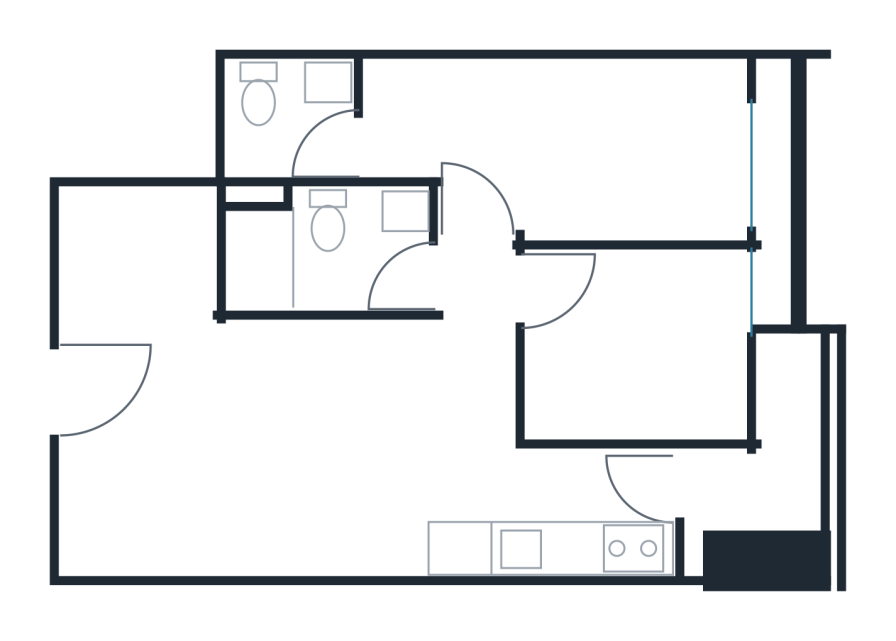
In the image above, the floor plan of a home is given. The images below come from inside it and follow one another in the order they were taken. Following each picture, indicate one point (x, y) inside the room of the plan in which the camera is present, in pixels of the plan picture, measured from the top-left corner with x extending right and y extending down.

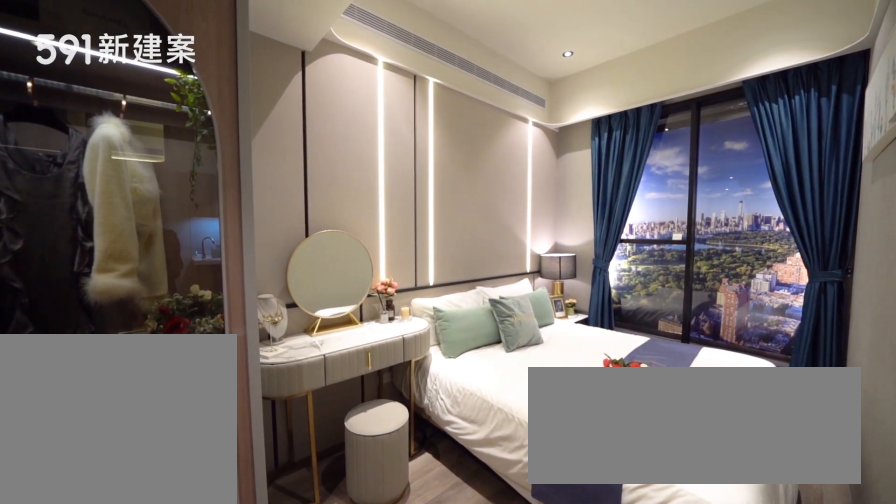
(564, 146)
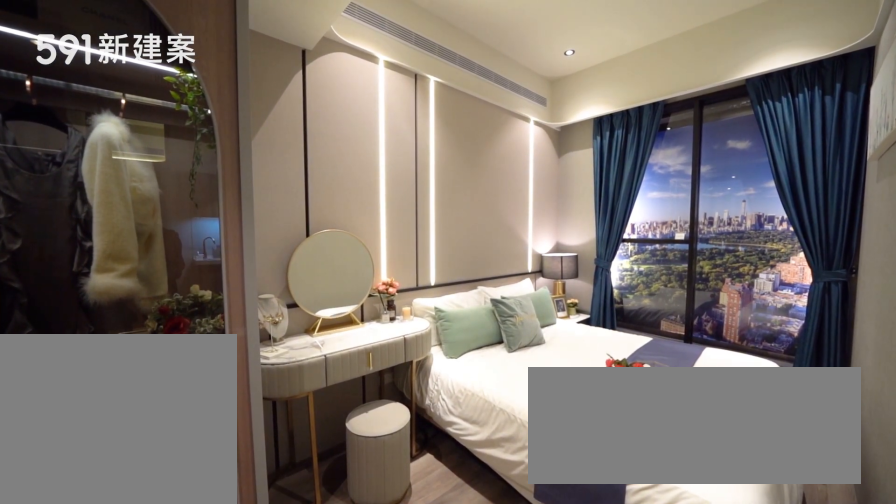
(564, 146)
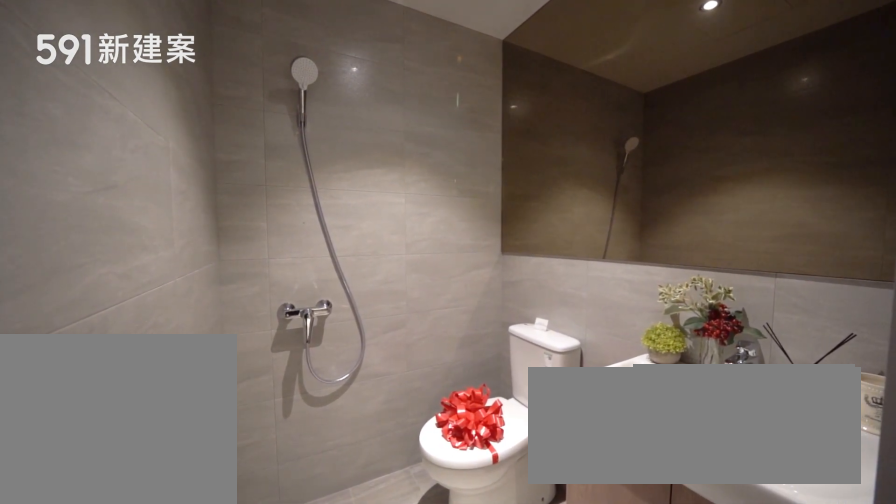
(283, 118)
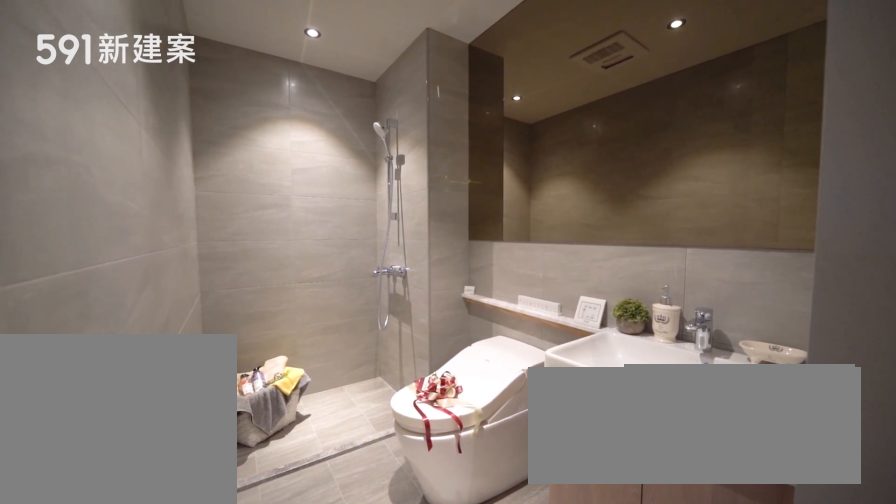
(325, 248)
